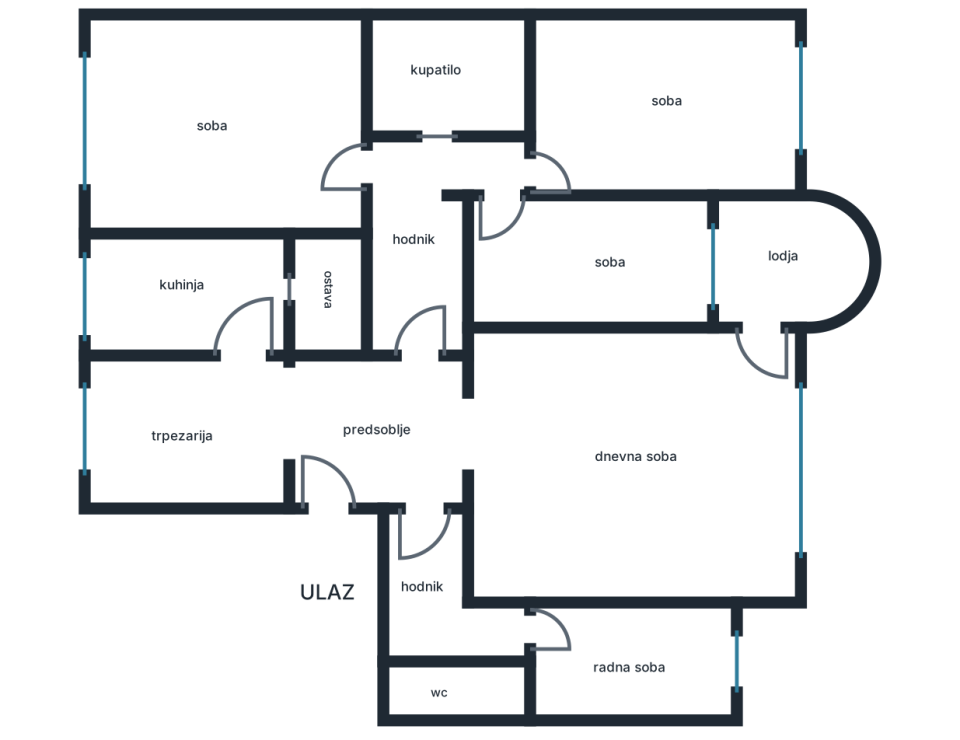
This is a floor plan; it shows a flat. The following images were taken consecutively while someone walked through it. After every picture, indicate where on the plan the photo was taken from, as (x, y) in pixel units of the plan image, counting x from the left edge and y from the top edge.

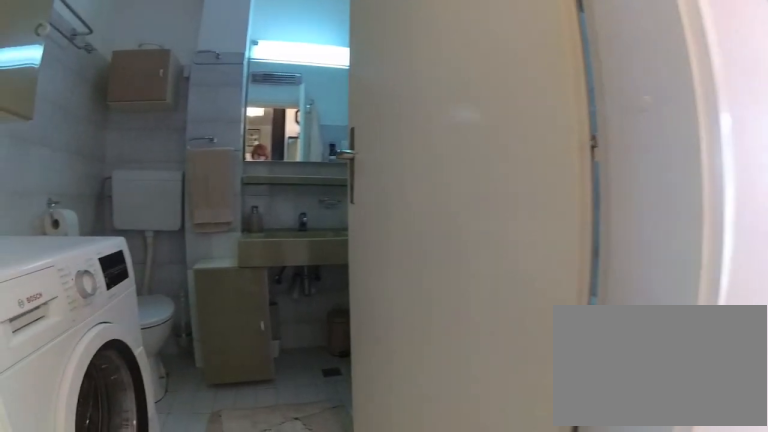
(414, 185)
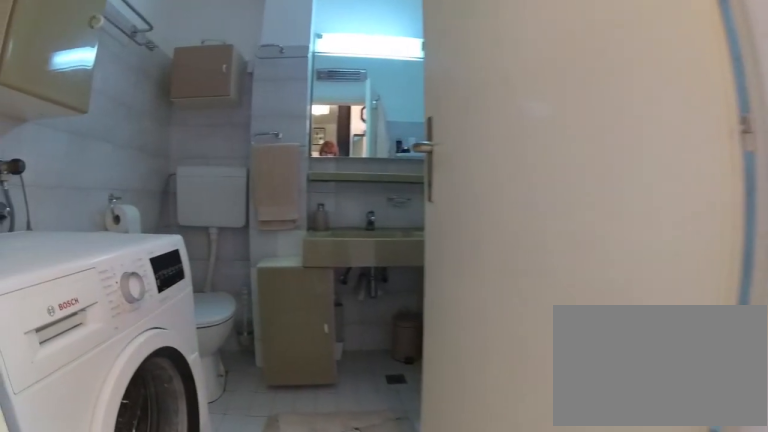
(424, 184)
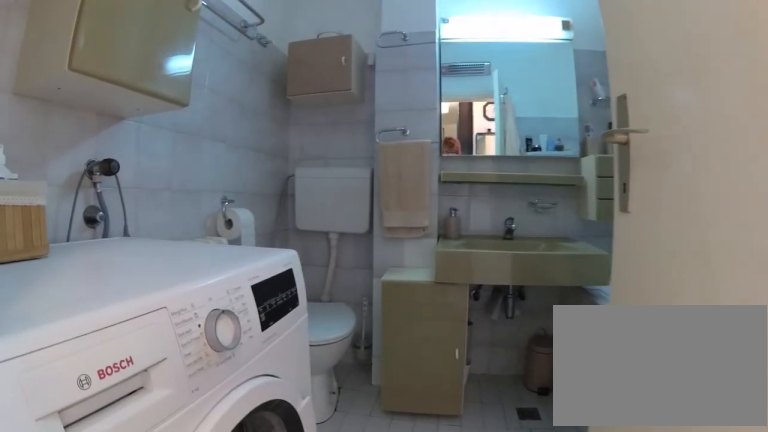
(438, 175)
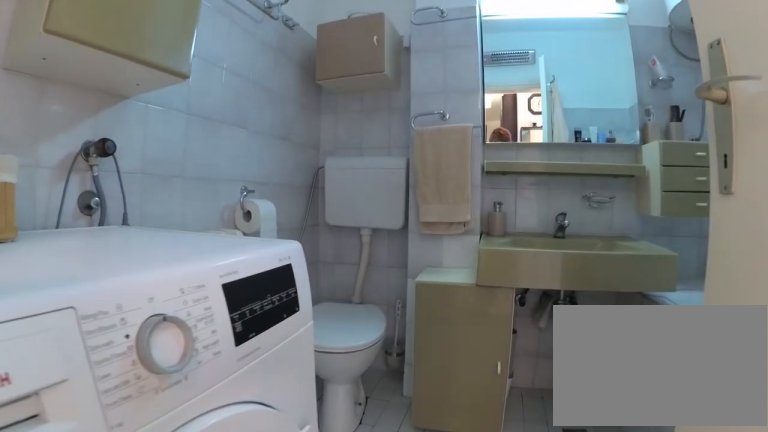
(438, 167)
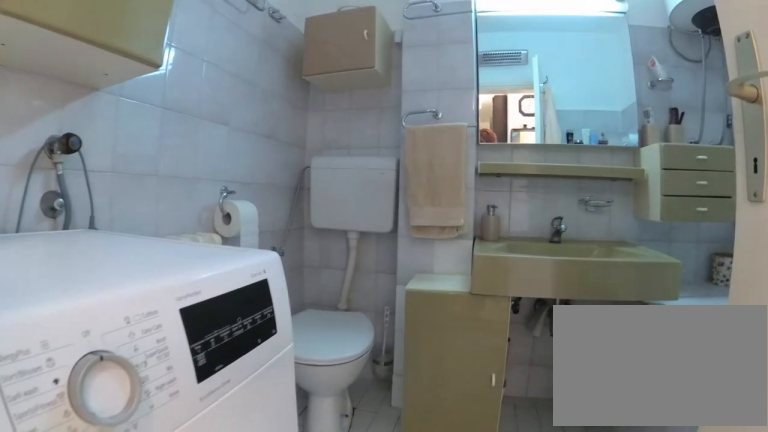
(439, 164)
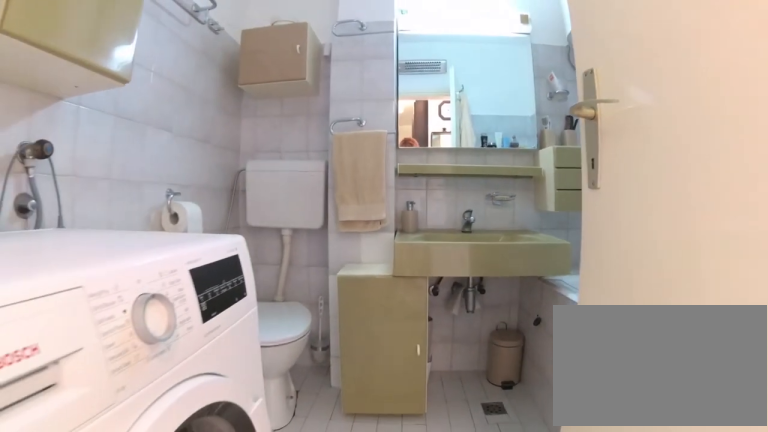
(432, 182)
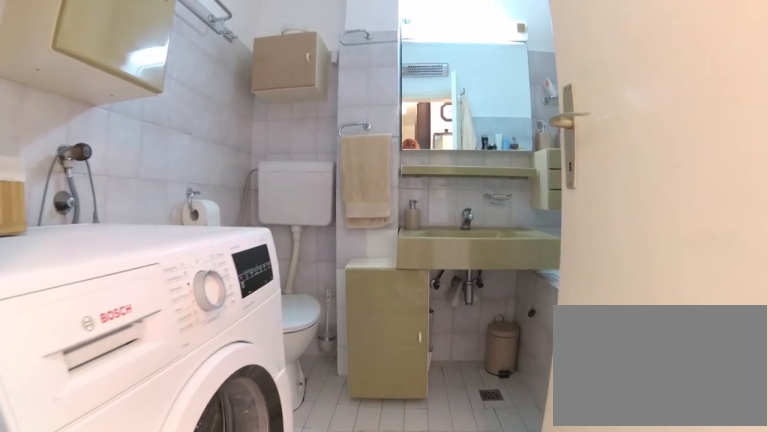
(432, 188)
